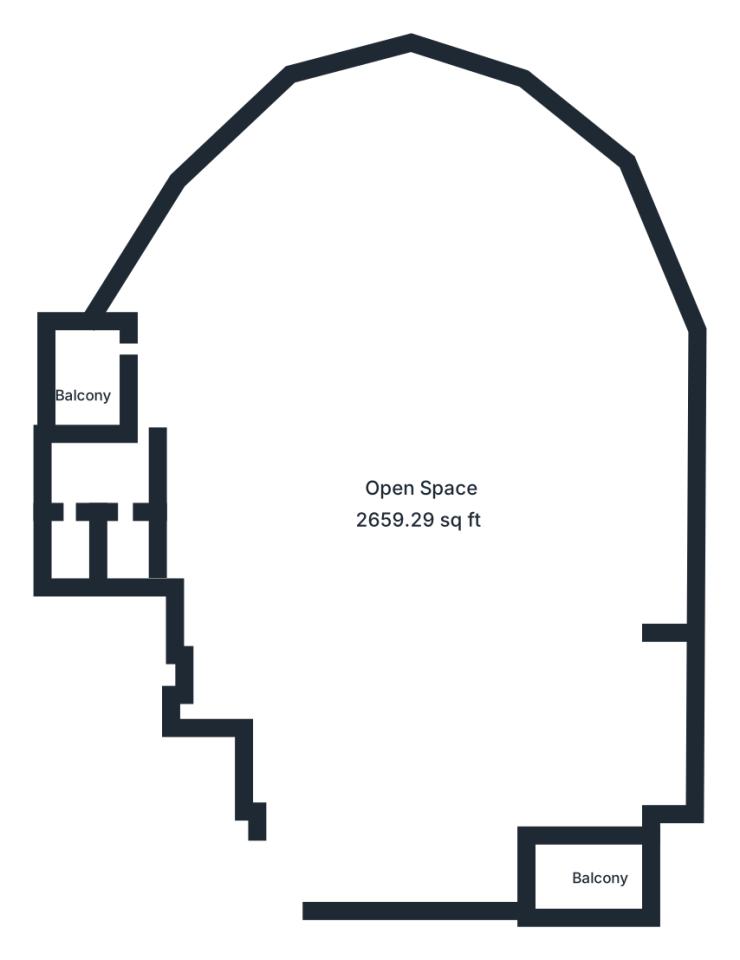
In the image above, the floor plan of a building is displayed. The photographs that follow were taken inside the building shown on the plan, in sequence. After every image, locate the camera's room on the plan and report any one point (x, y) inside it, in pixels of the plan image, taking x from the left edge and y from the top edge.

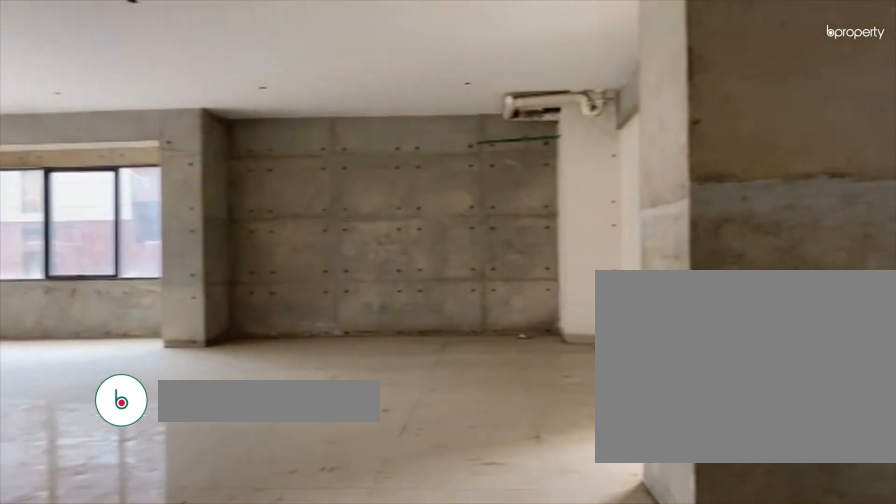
(421, 480)
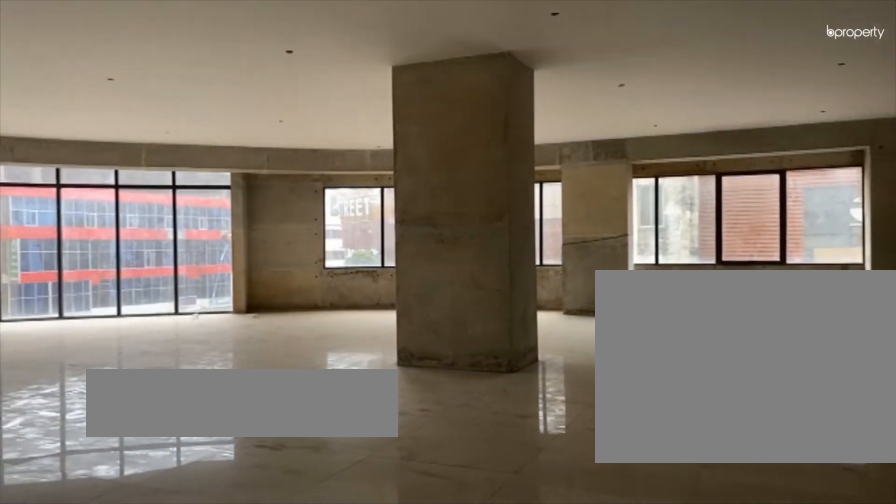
(420, 480)
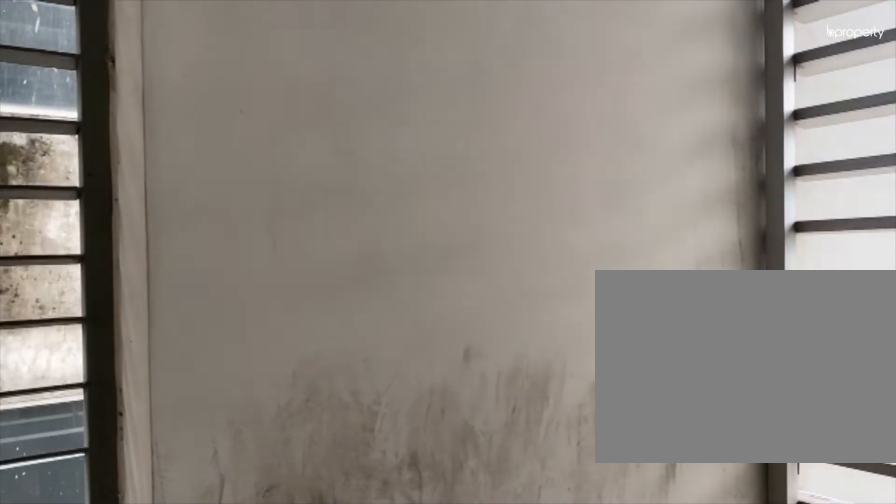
(96, 372)
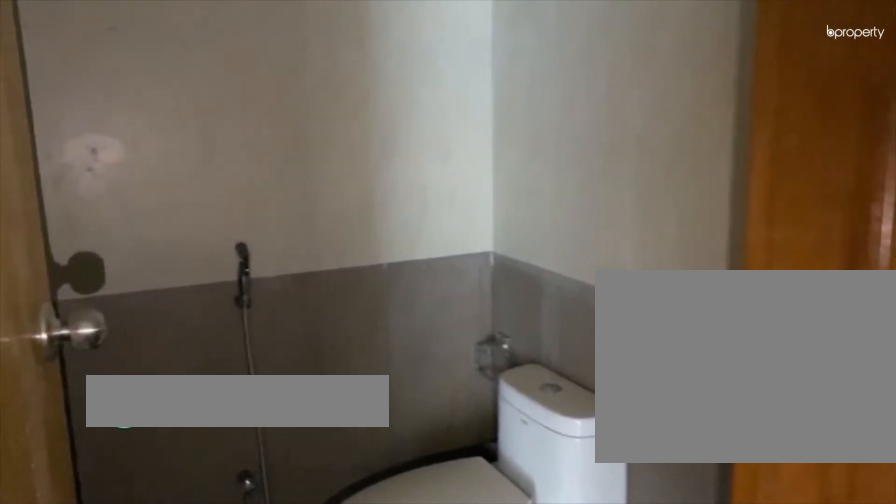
(78, 538)
